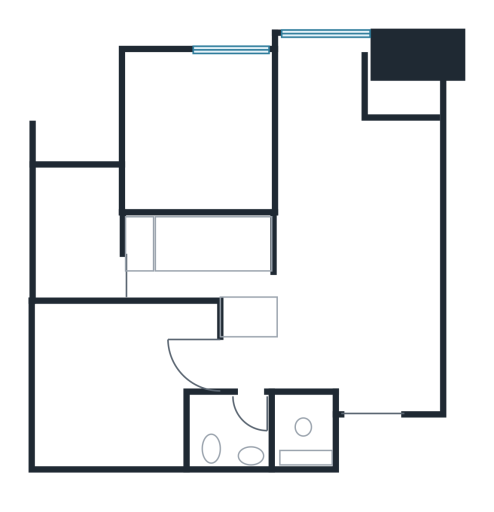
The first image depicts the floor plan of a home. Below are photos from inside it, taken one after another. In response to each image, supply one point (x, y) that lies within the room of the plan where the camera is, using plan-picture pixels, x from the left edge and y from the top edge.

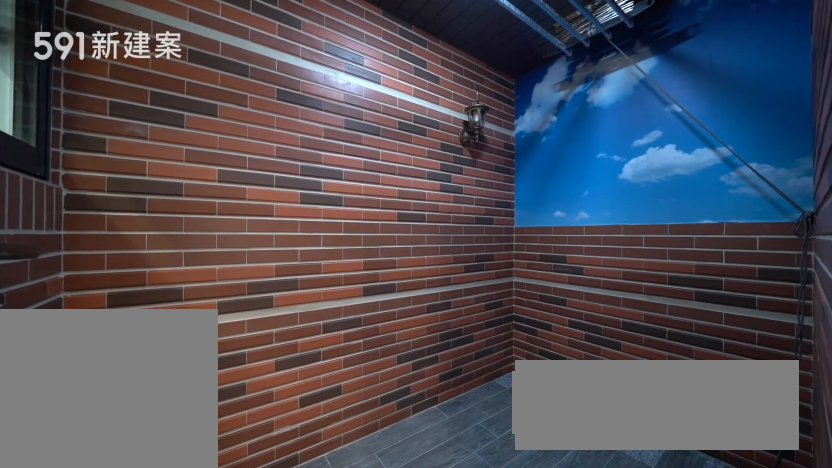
(75, 227)
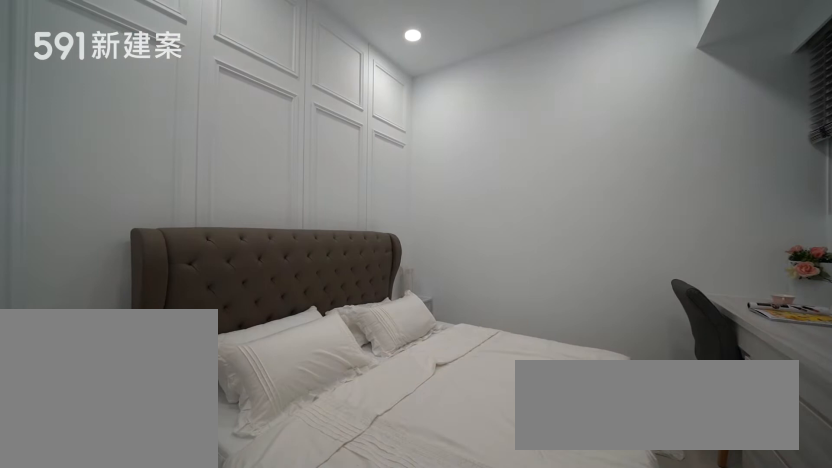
(115, 382)
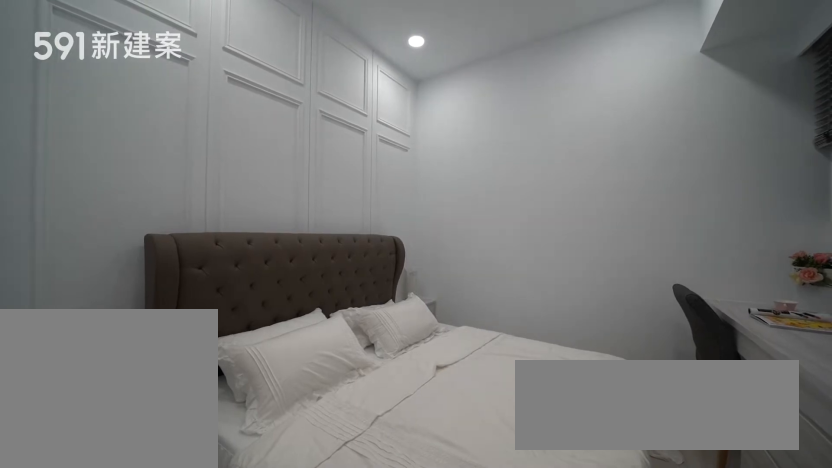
(115, 382)
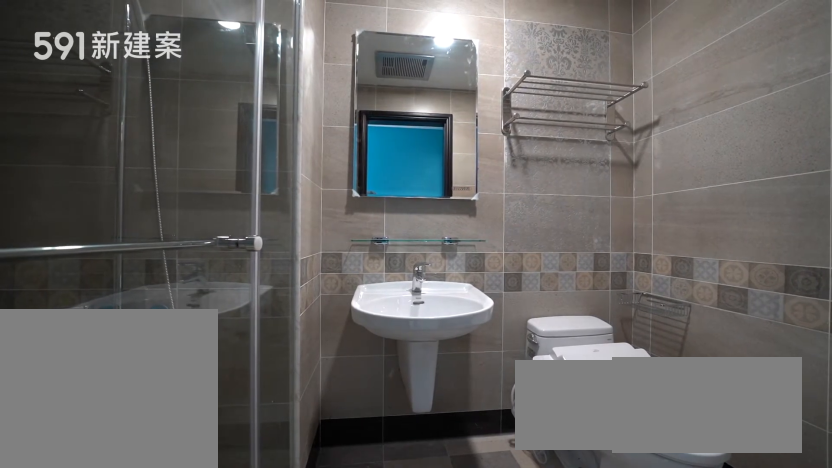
(263, 431)
